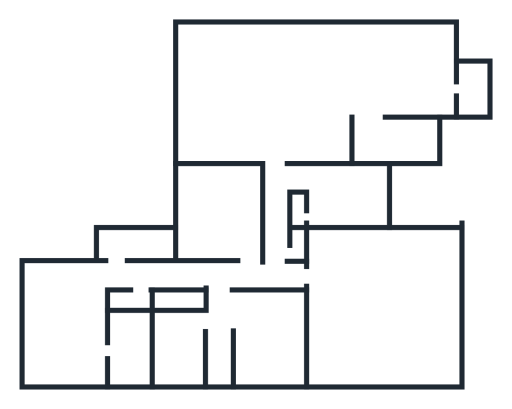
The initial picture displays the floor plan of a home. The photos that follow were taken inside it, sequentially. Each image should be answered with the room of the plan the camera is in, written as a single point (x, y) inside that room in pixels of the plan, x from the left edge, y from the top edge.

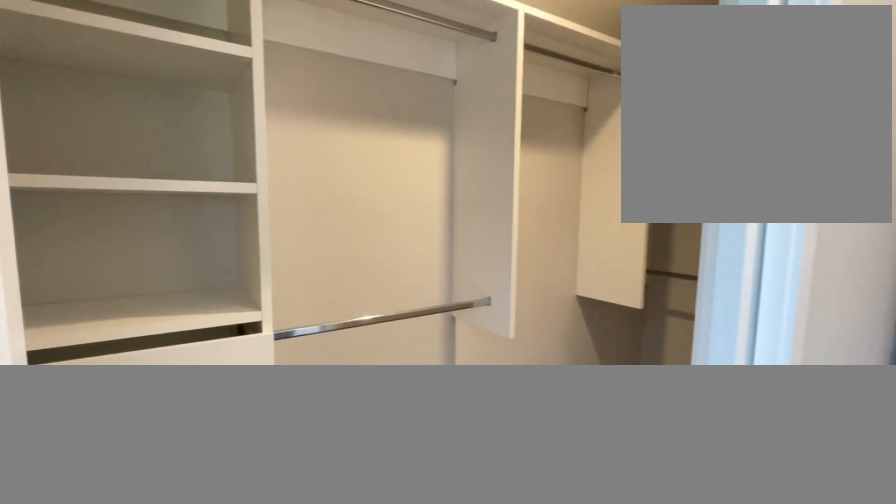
(133, 243)
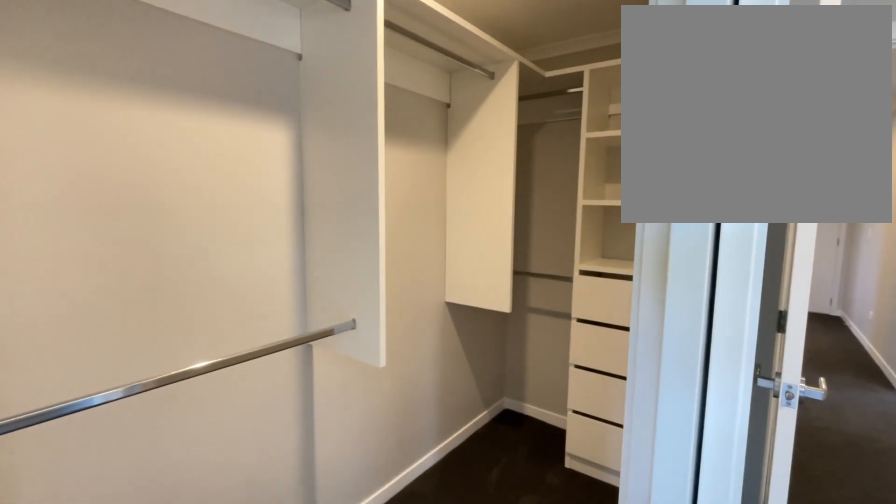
(133, 243)
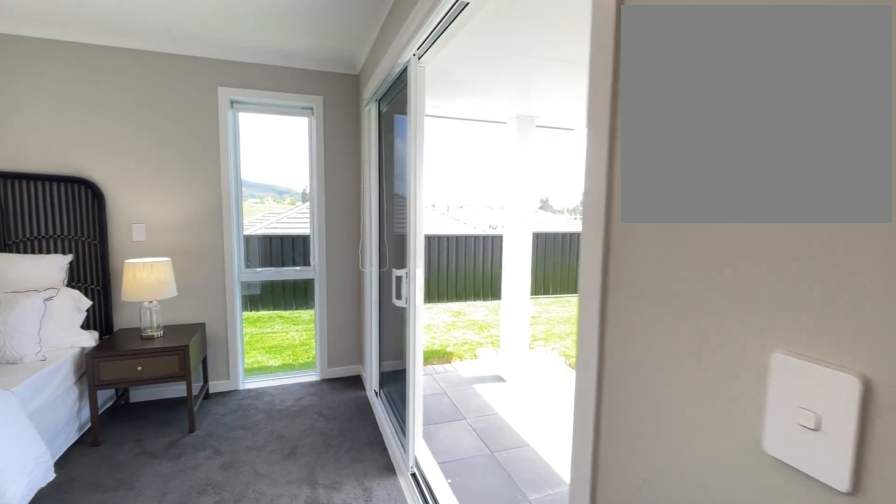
(65, 276)
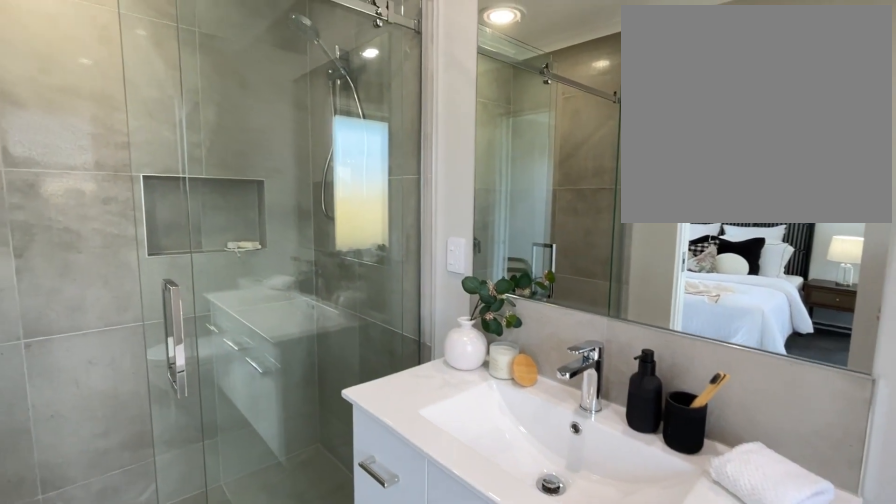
(131, 348)
